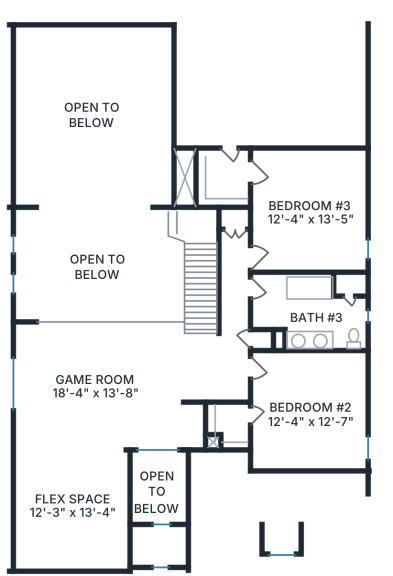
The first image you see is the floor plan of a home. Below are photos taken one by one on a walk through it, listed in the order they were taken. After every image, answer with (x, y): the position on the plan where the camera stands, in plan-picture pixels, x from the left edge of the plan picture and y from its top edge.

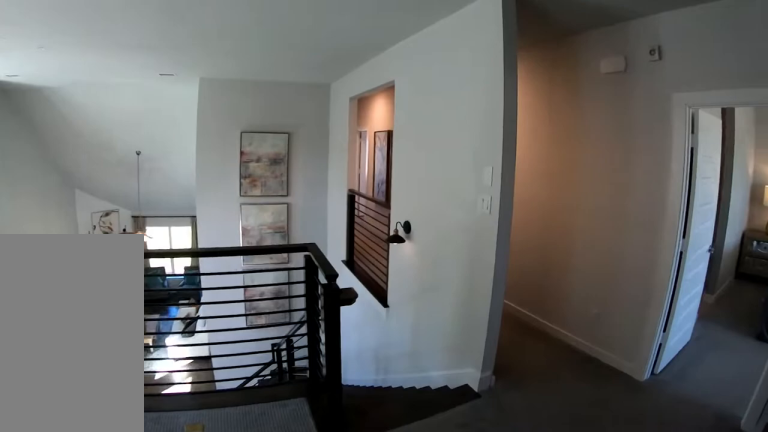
(152, 423)
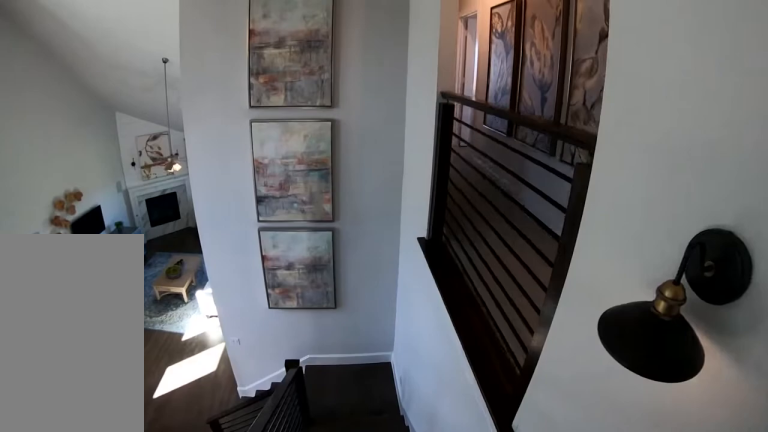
(227, 353)
